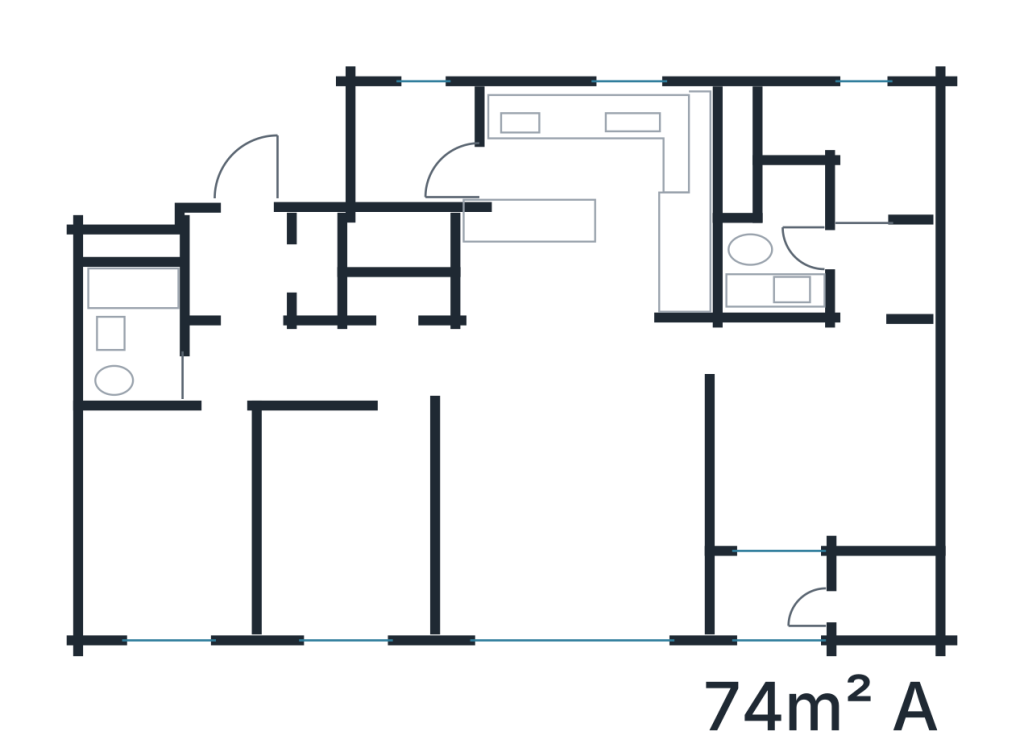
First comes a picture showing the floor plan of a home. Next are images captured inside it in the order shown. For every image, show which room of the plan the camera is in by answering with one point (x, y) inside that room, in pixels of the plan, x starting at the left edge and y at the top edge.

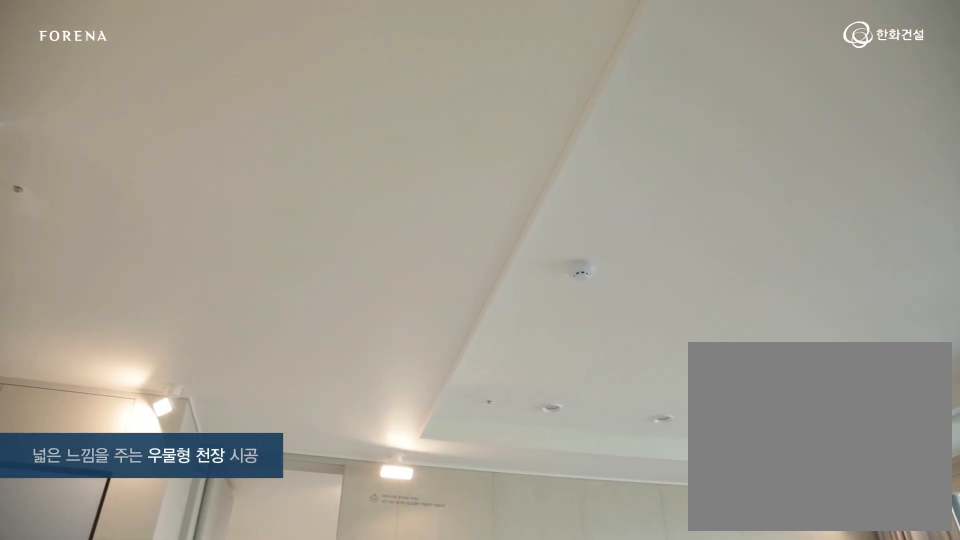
(580, 494)
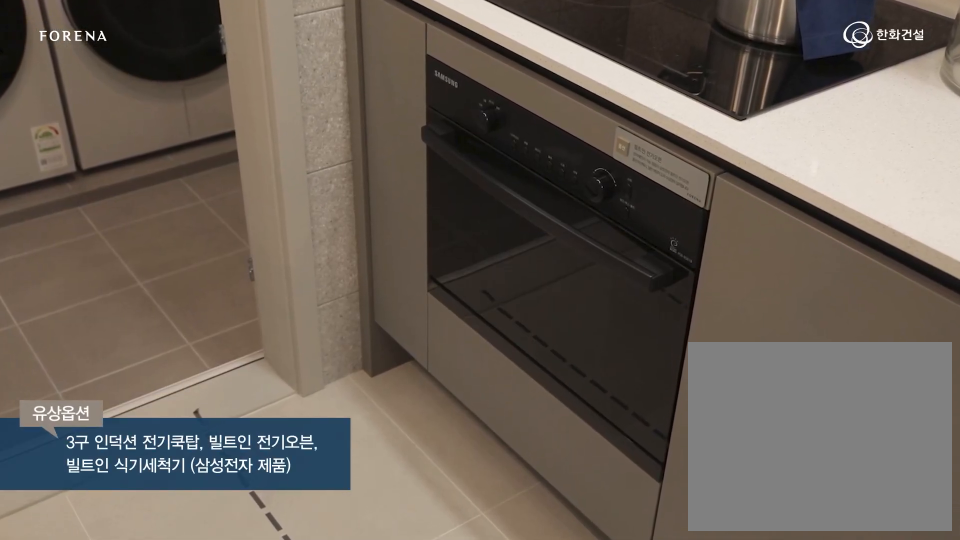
(562, 287)
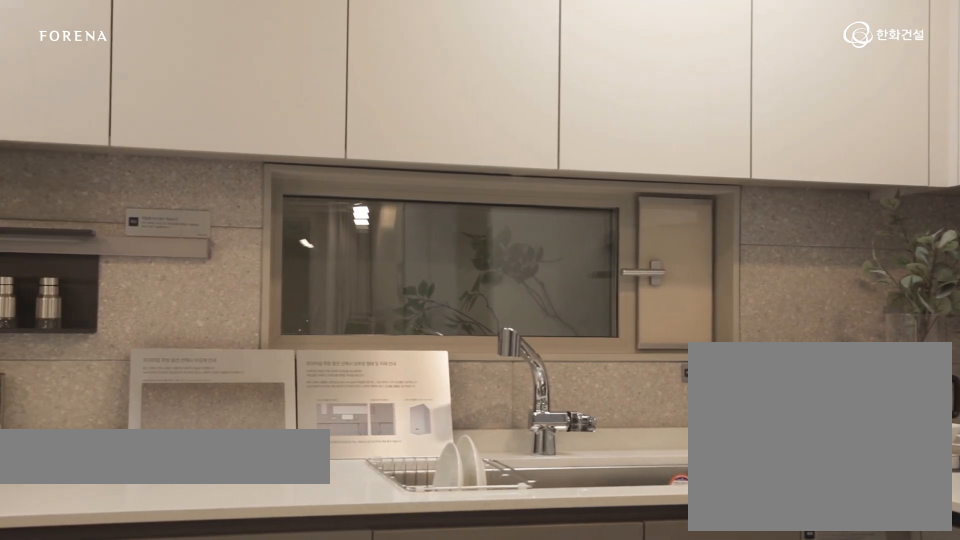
(561, 287)
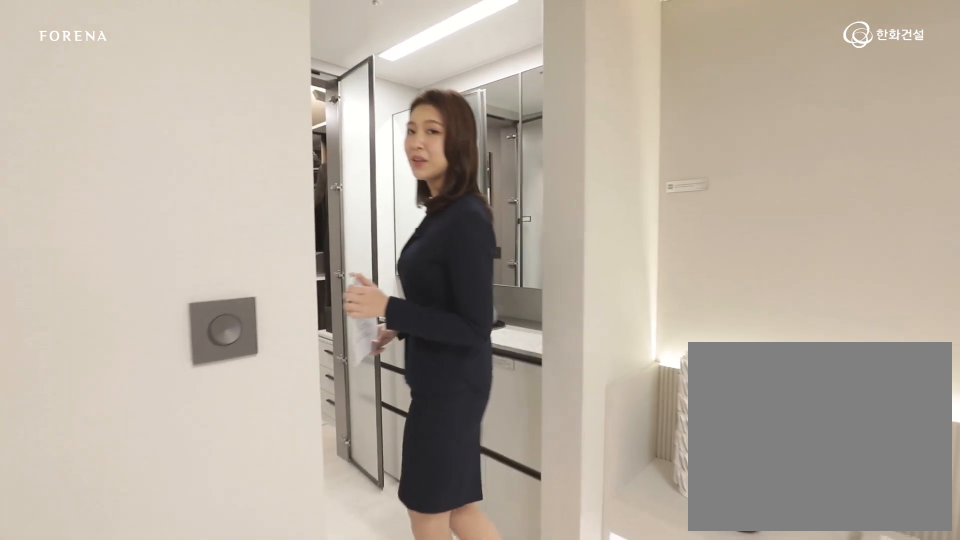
(827, 421)
